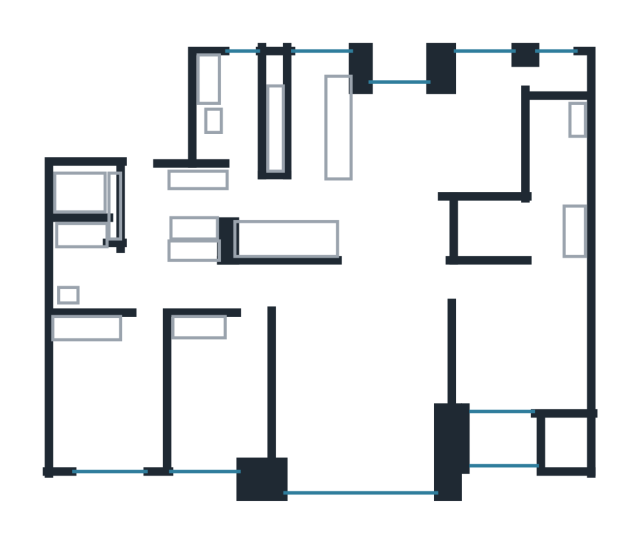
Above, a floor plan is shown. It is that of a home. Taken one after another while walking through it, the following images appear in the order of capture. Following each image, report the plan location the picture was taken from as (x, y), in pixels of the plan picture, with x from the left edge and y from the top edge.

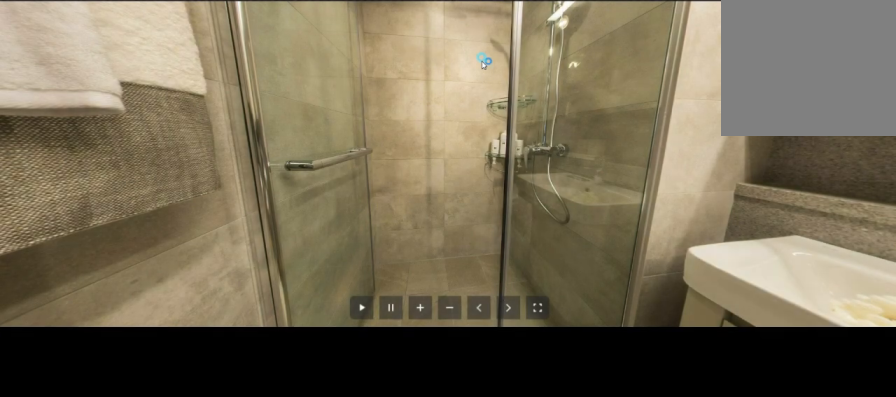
(549, 161)
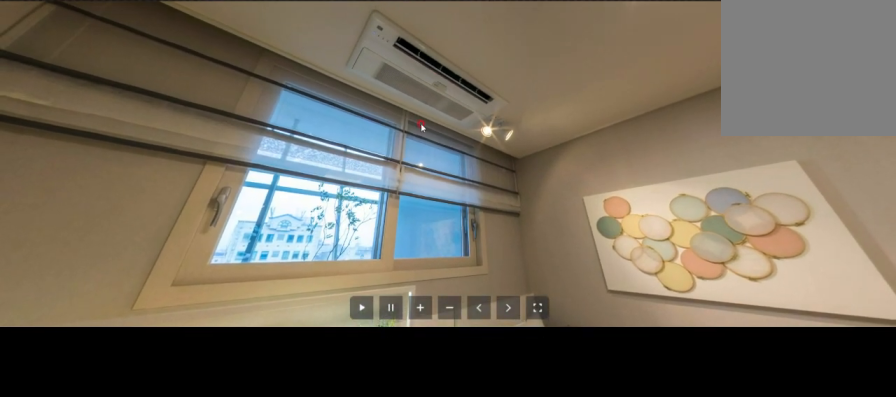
(109, 388)
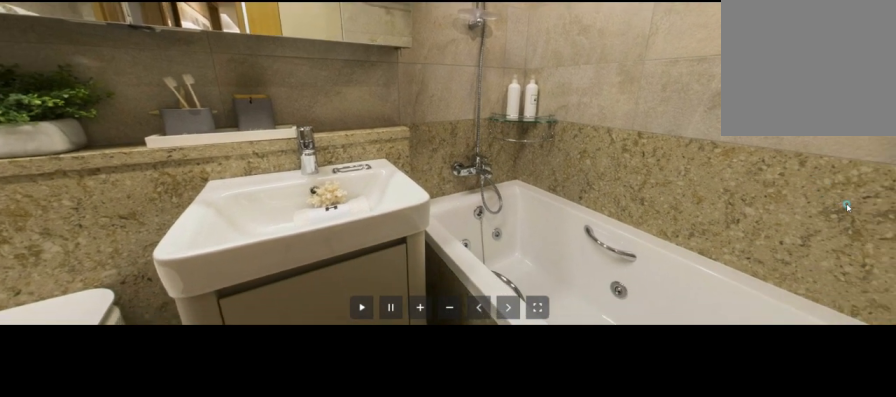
(65, 216)
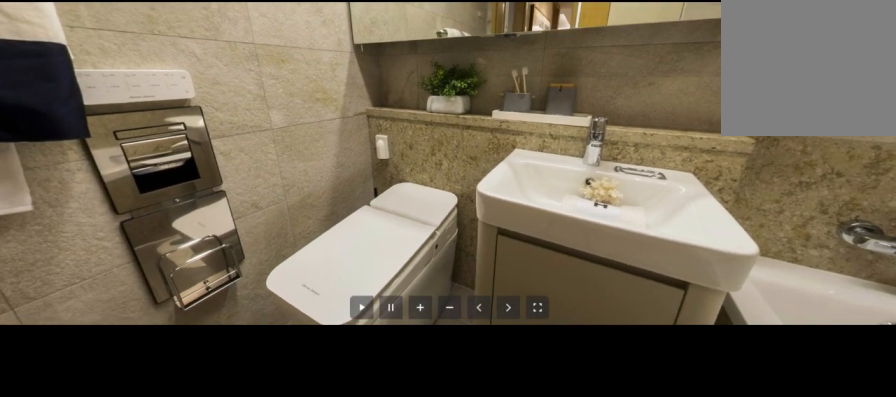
(65, 276)
